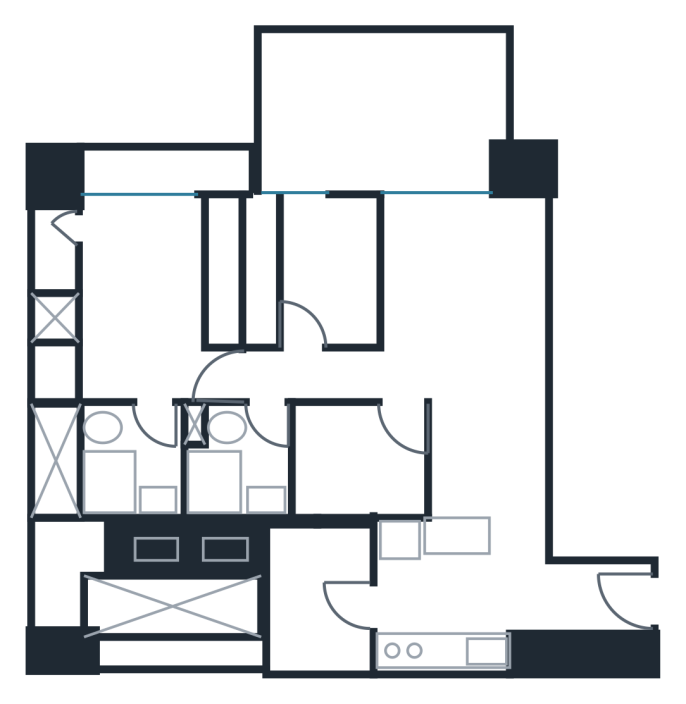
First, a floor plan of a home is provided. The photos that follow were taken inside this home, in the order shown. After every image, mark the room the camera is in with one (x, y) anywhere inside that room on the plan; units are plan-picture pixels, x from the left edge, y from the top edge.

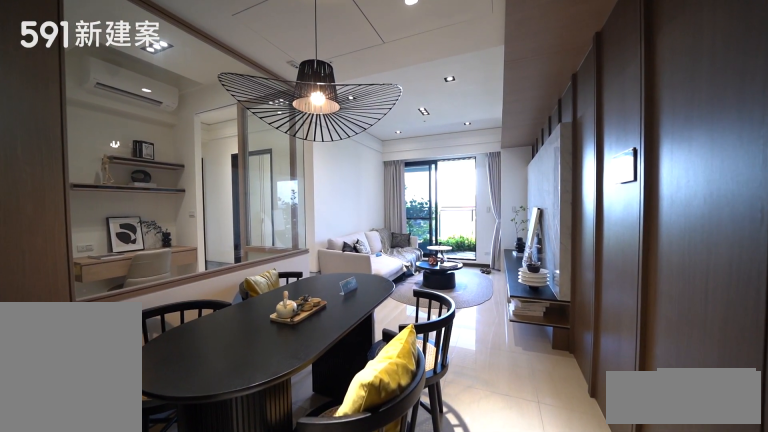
(486, 456)
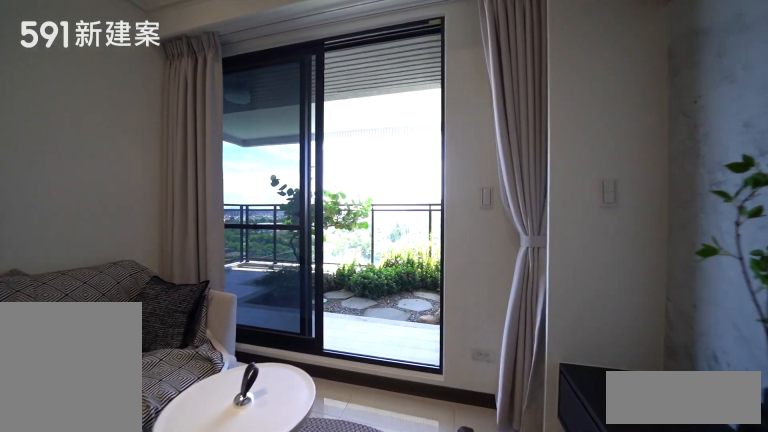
(465, 289)
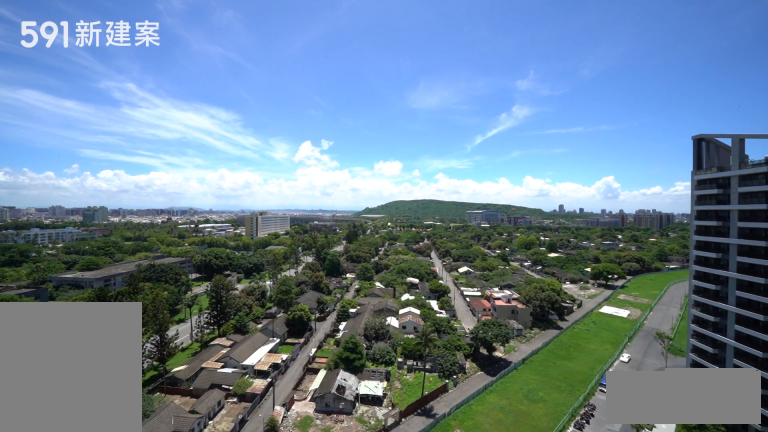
(385, 110)
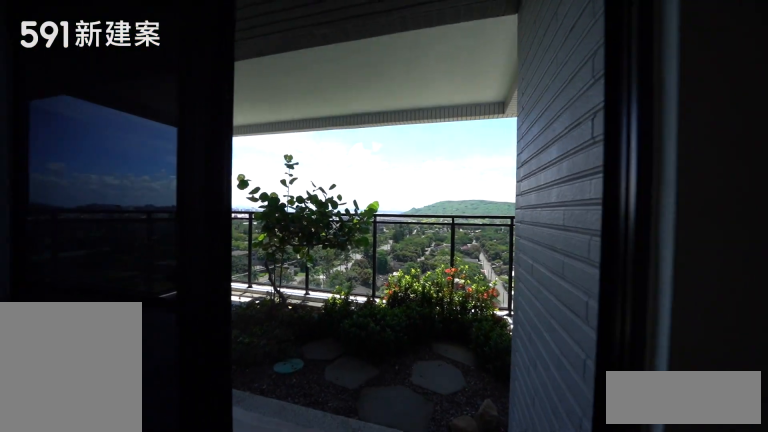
(385, 110)
